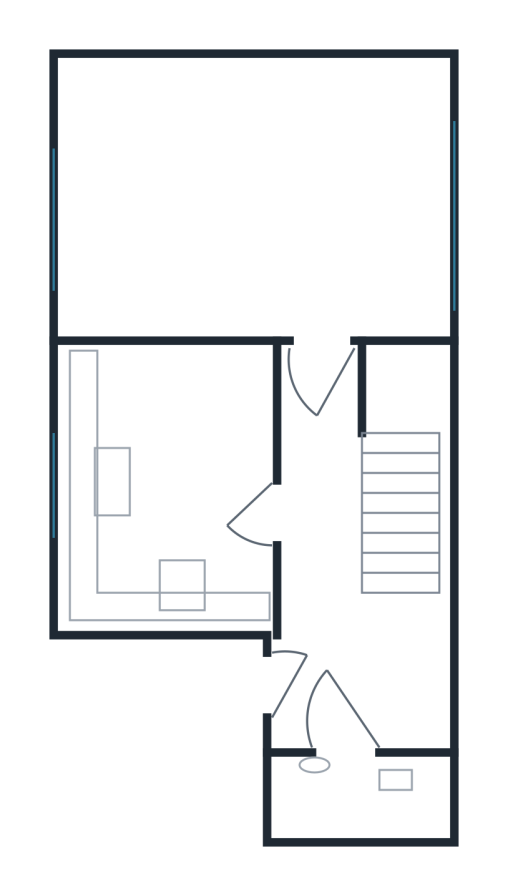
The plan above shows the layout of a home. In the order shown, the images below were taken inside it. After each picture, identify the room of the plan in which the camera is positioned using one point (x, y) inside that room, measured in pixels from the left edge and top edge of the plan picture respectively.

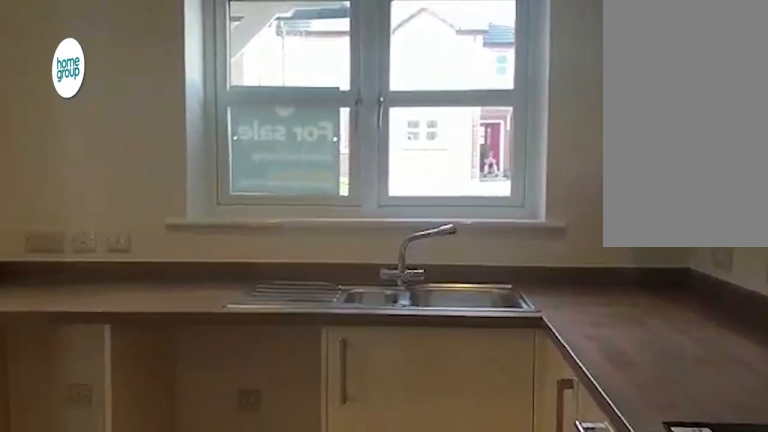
(228, 416)
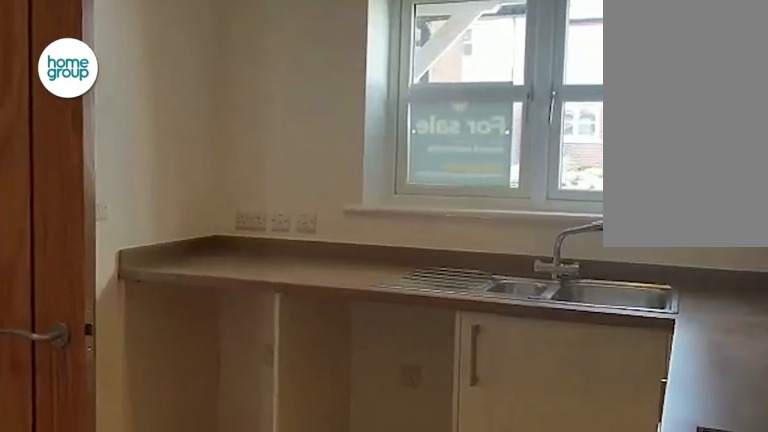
(228, 416)
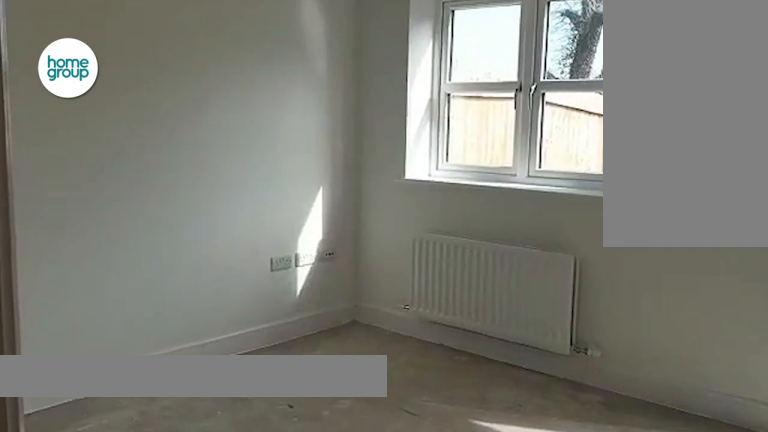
(255, 236)
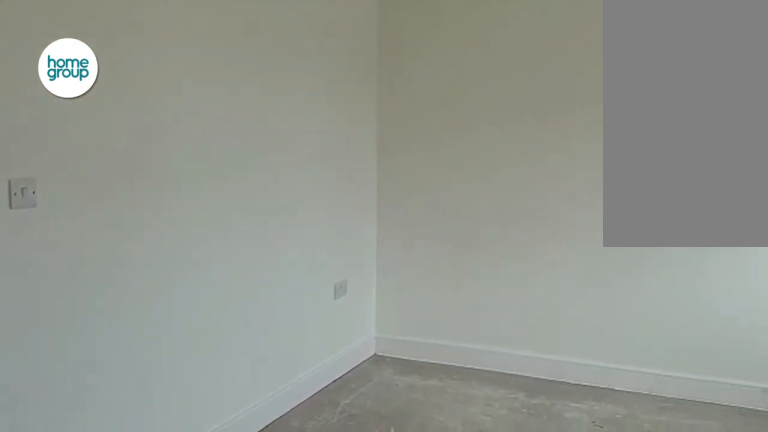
(255, 236)
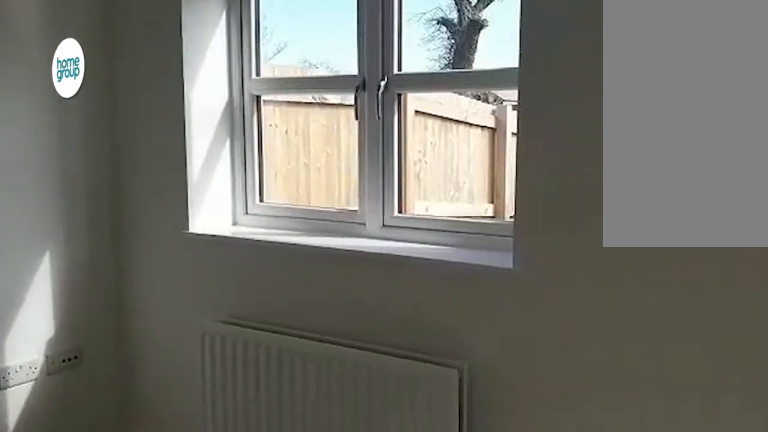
(174, 307)
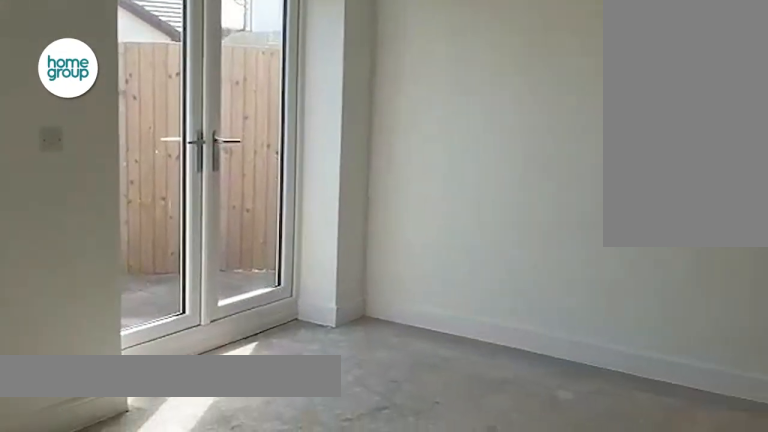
(255, 234)
